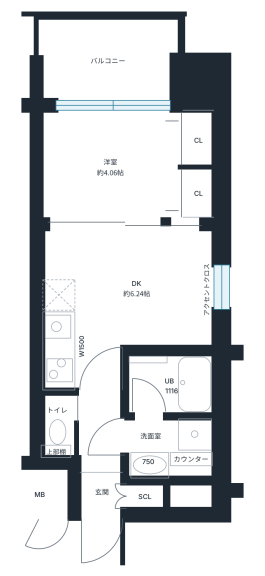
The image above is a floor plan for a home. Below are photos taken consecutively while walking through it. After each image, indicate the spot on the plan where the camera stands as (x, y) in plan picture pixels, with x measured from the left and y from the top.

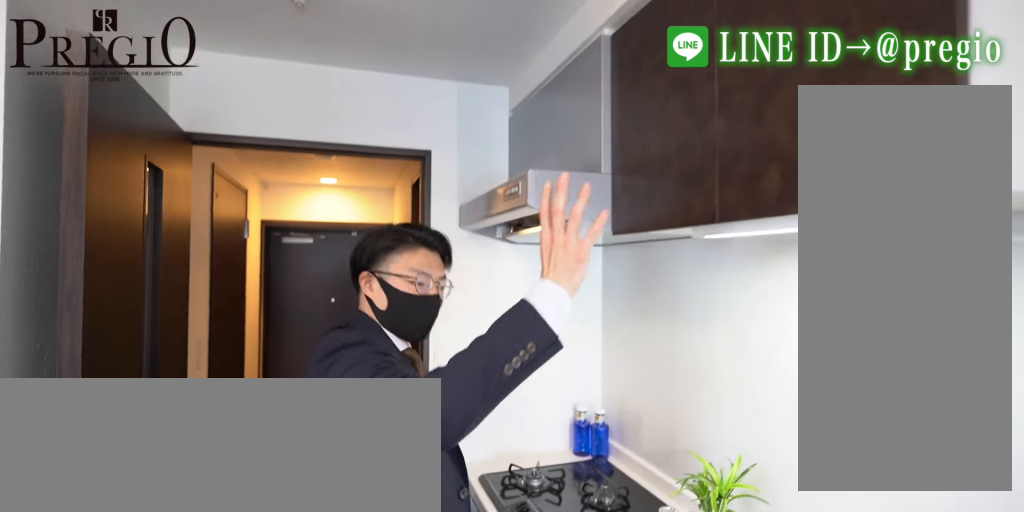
(60, 351)
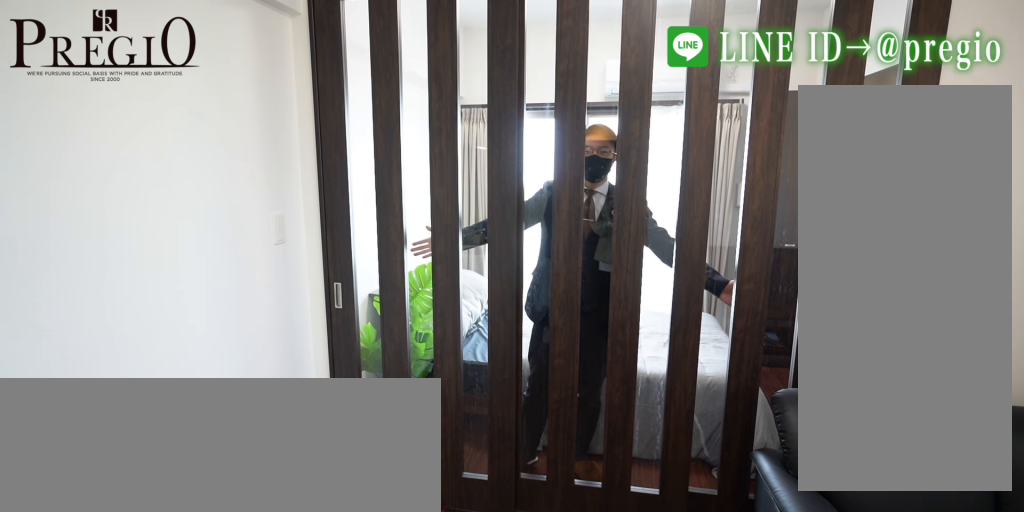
(116, 228)
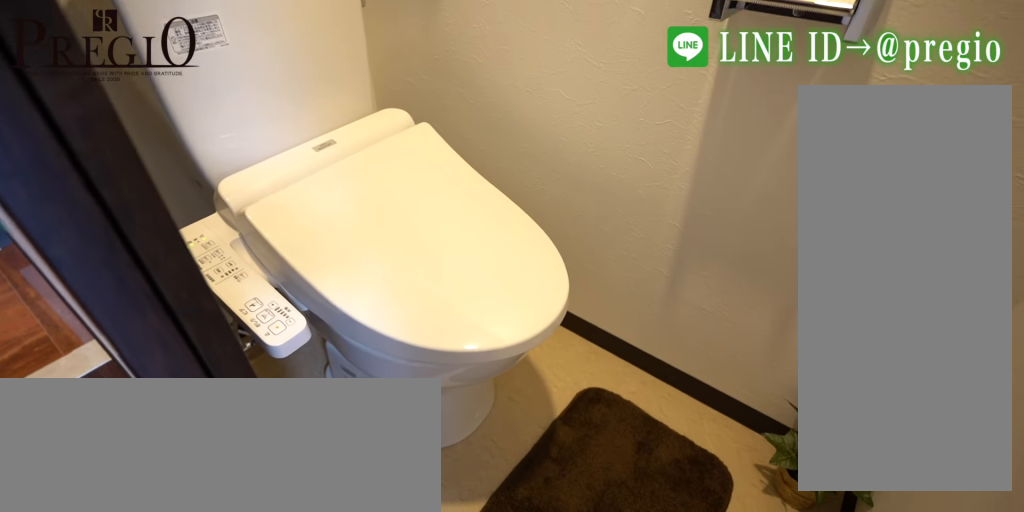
(56, 417)
